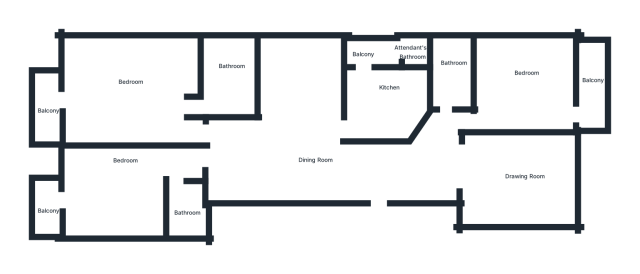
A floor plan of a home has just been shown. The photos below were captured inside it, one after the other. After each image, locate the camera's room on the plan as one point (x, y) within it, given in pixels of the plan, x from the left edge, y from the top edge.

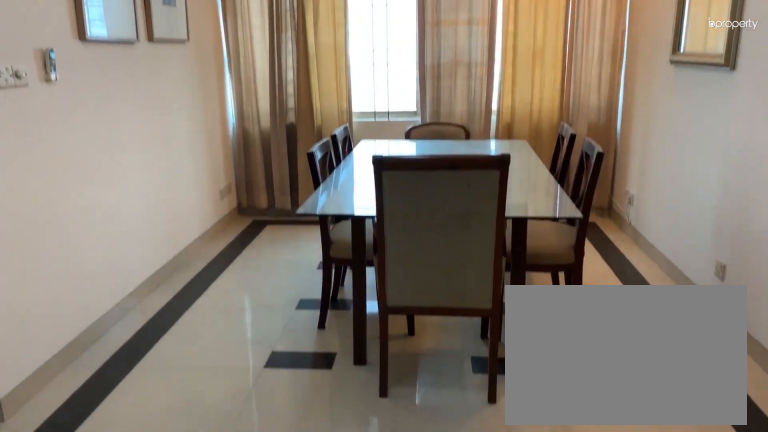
(319, 167)
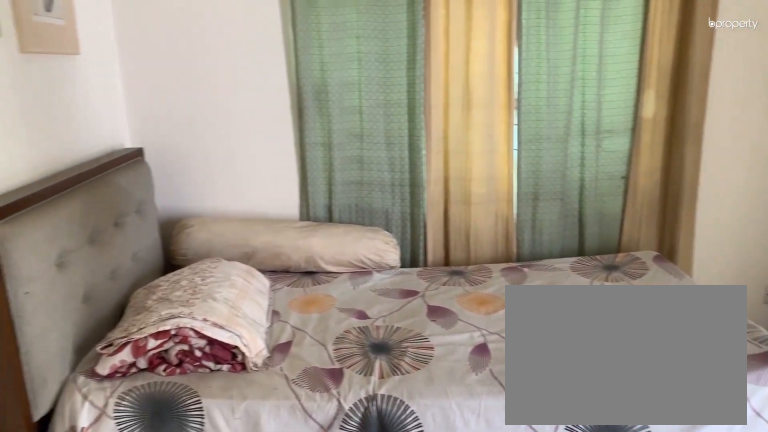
(532, 91)
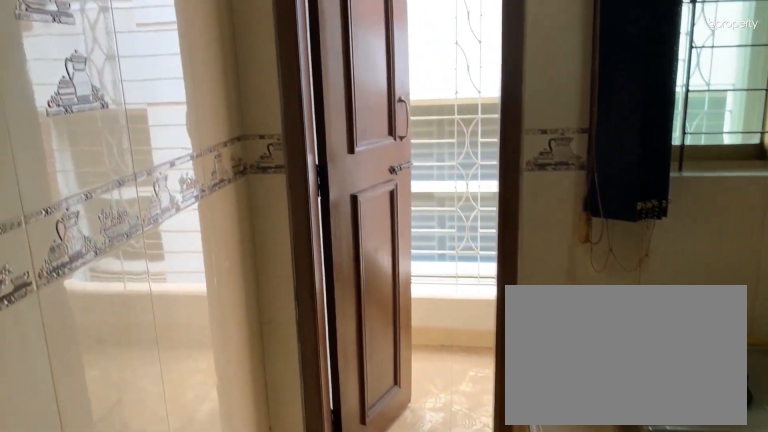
(377, 107)
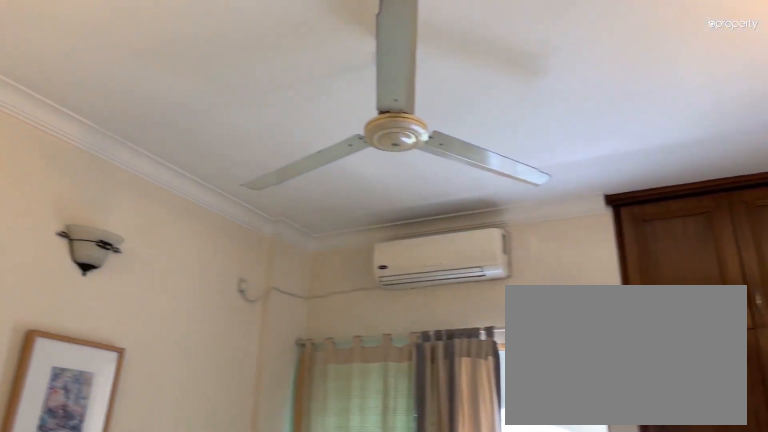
(102, 200)
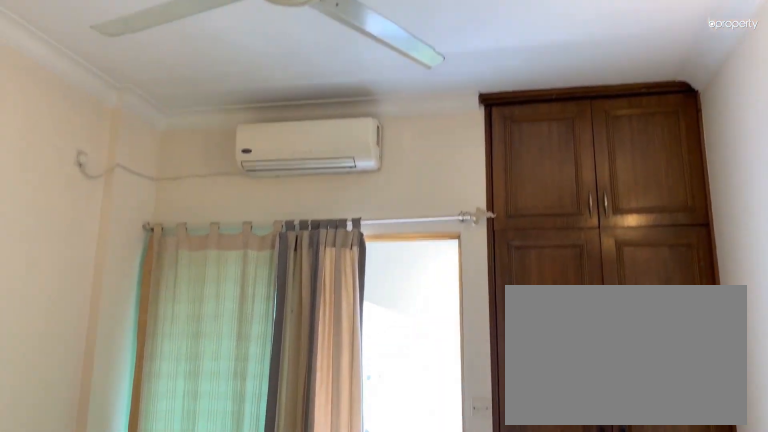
(102, 200)
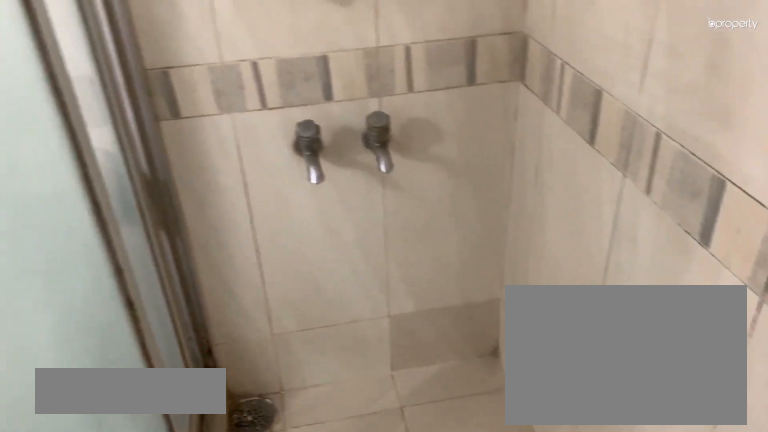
(231, 88)
